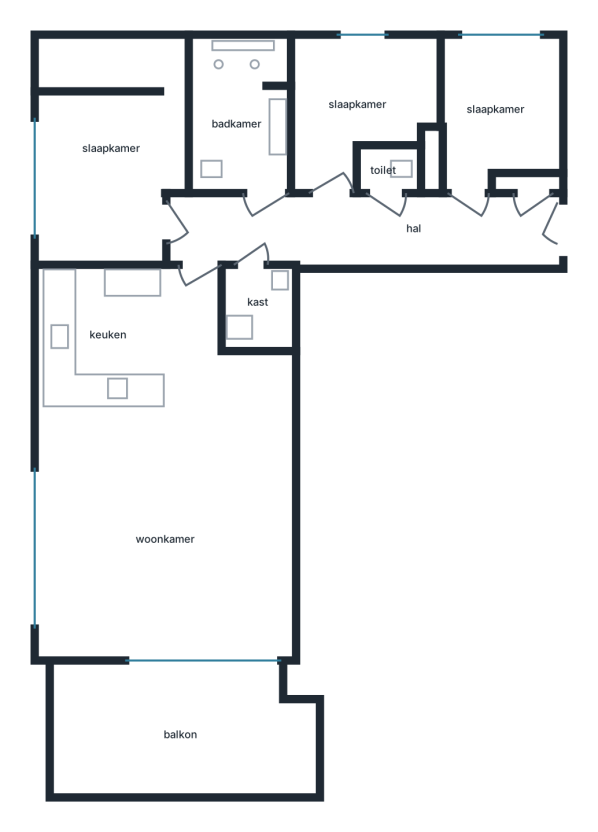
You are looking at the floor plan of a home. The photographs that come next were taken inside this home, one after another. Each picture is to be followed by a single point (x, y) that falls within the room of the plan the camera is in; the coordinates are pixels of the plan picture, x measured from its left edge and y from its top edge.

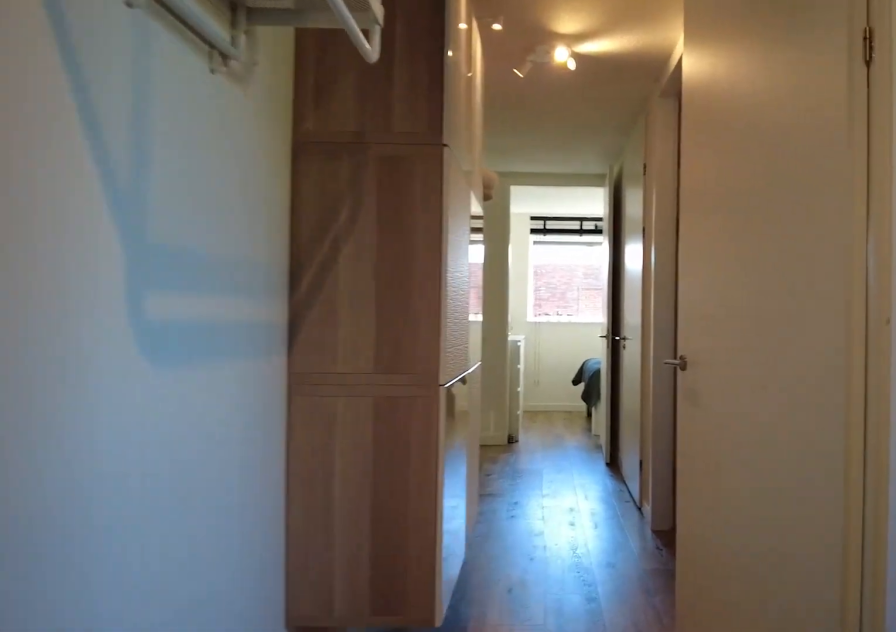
(360, 228)
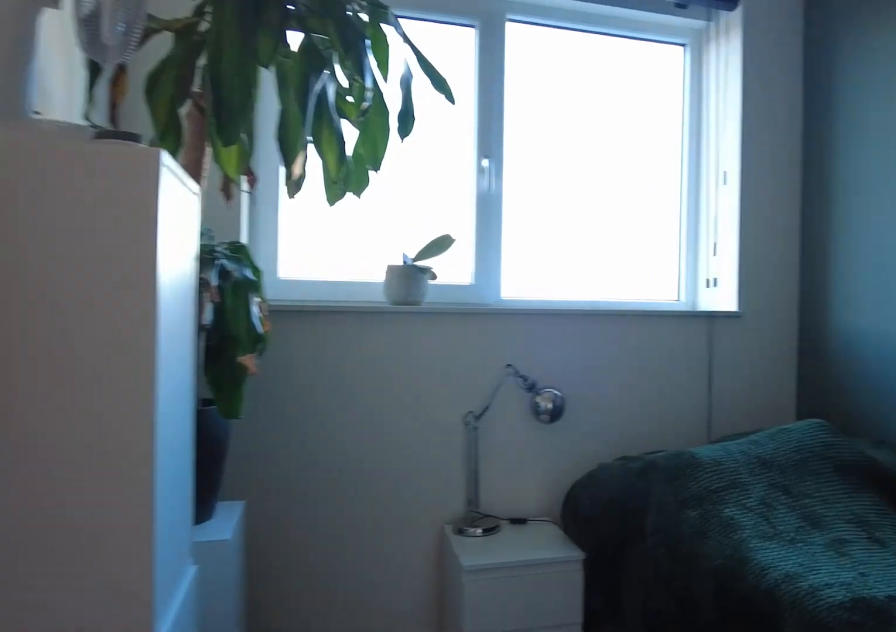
(493, 114)
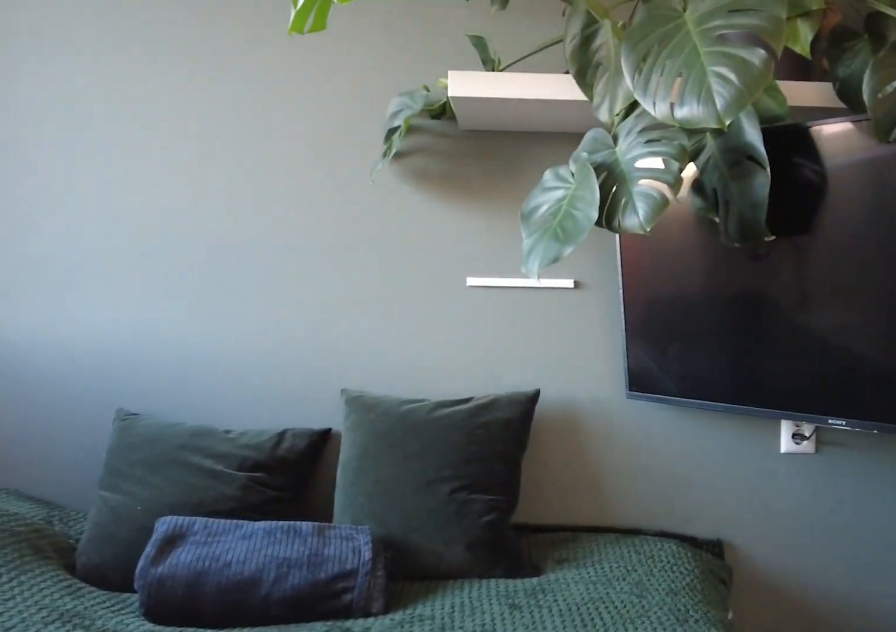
(493, 114)
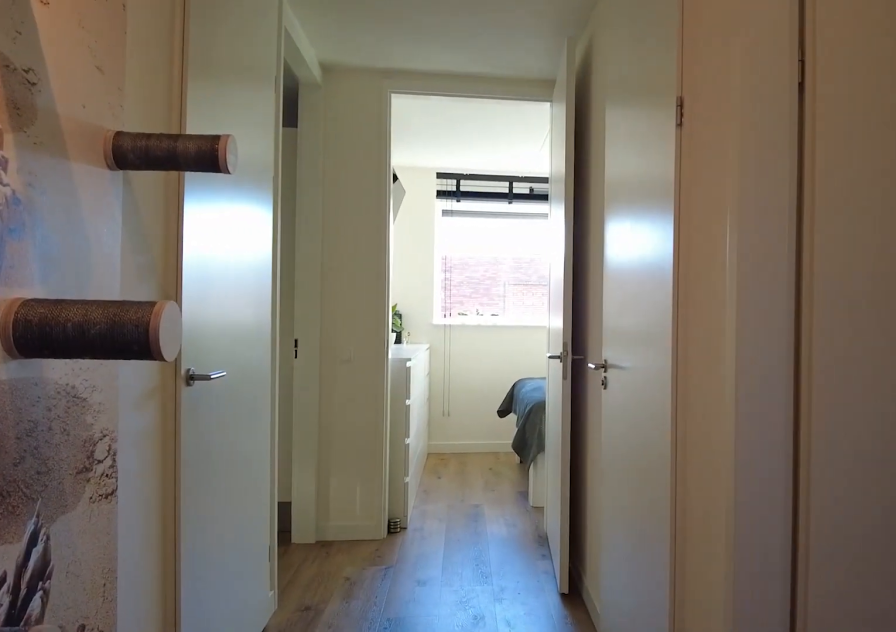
(361, 228)
